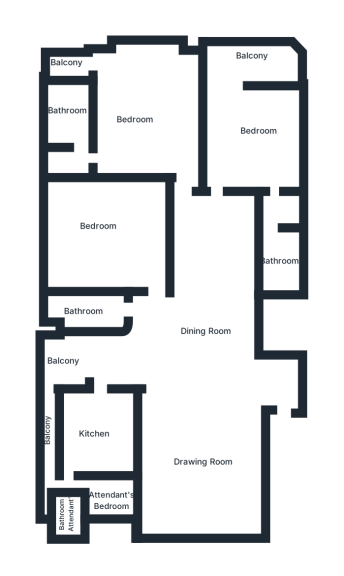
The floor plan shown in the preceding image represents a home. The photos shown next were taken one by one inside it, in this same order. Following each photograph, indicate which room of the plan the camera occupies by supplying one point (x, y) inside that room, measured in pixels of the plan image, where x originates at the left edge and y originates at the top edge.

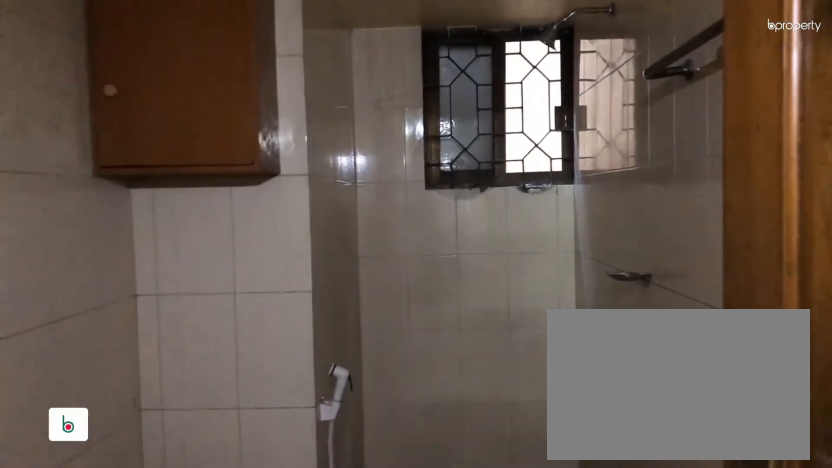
(85, 312)
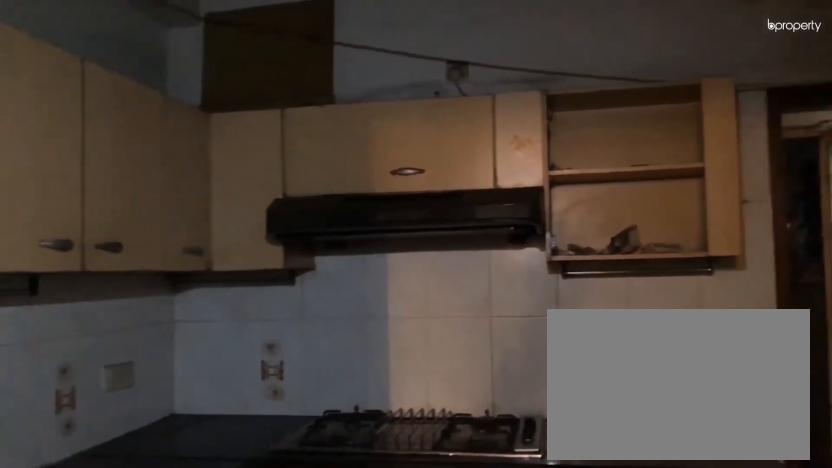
(96, 434)
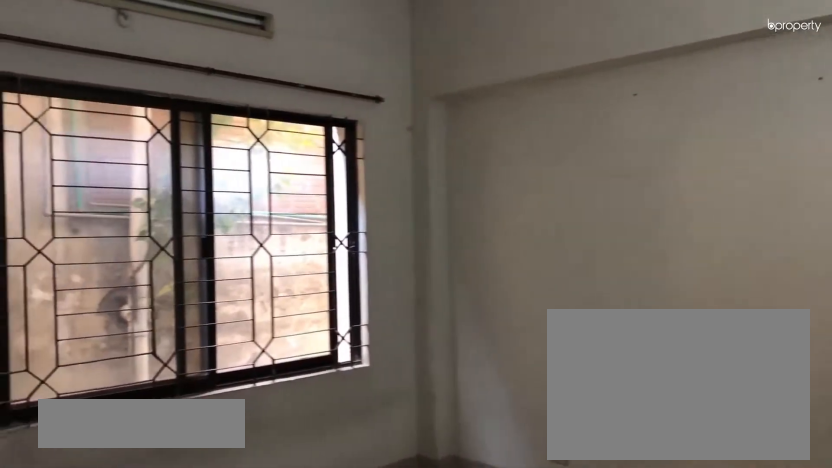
(103, 238)
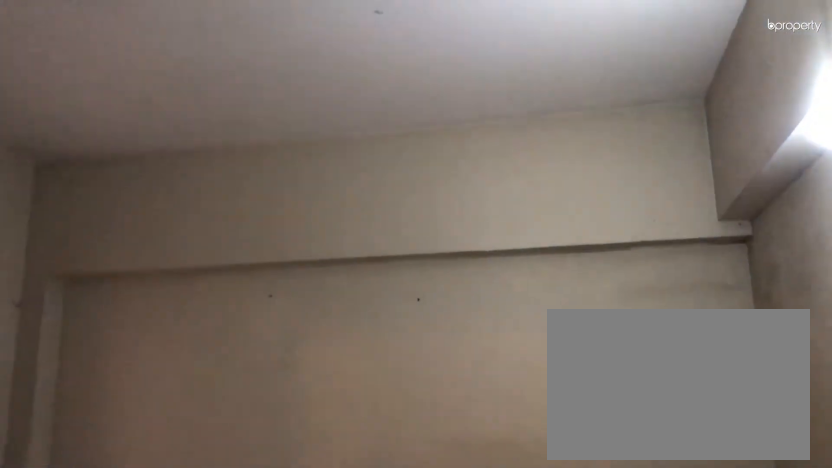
(112, 244)
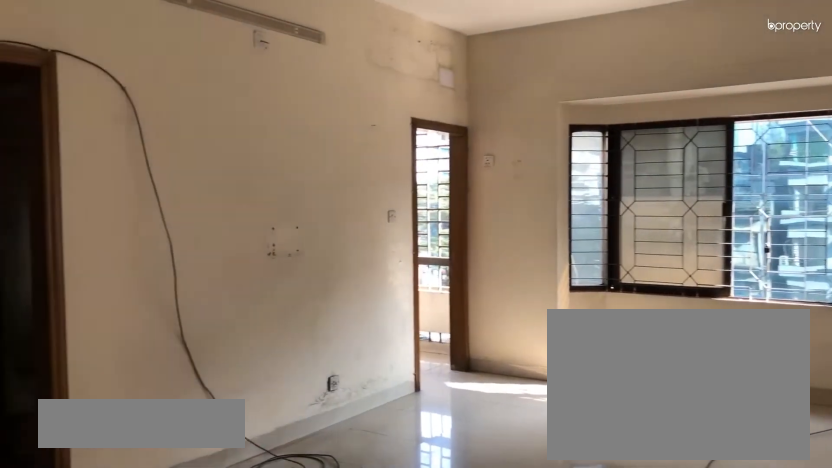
(117, 80)
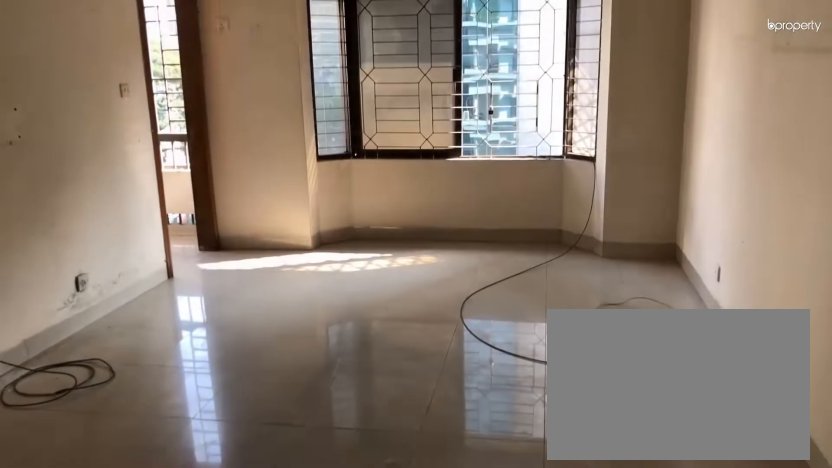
(117, 80)
